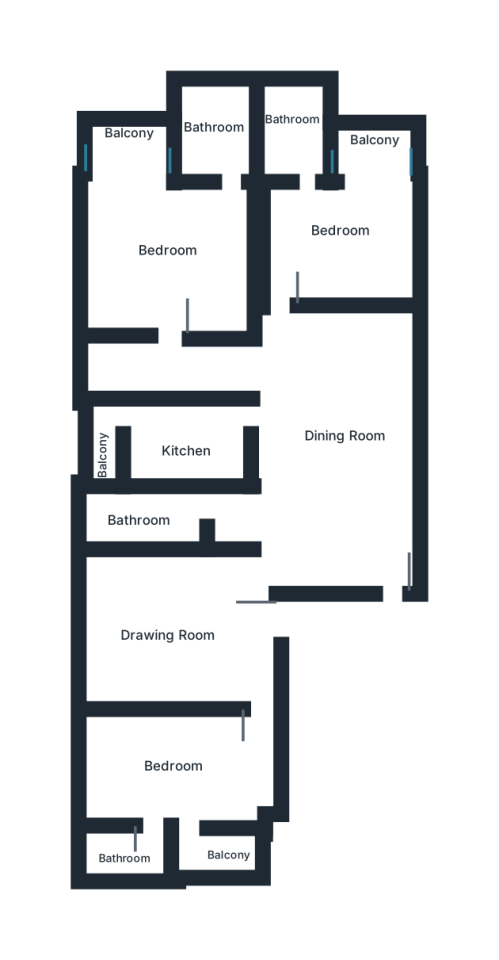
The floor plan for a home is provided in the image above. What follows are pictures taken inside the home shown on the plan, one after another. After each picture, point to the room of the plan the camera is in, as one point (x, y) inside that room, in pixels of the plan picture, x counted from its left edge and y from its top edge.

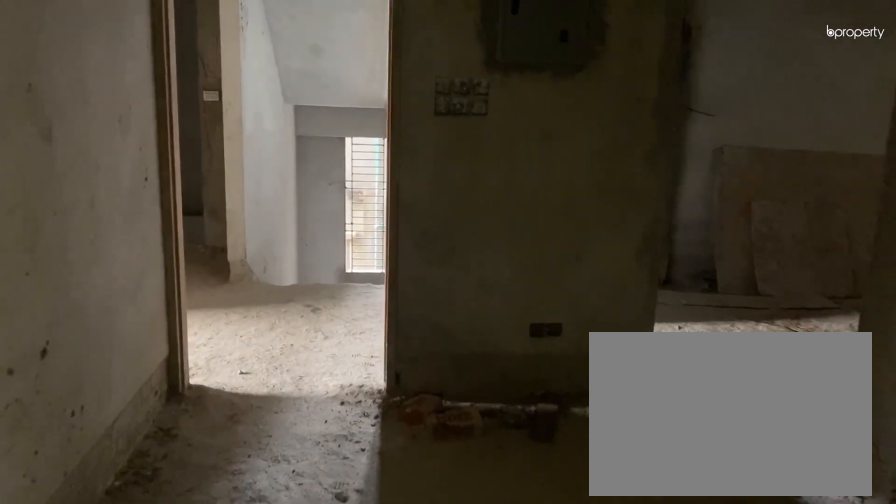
(344, 435)
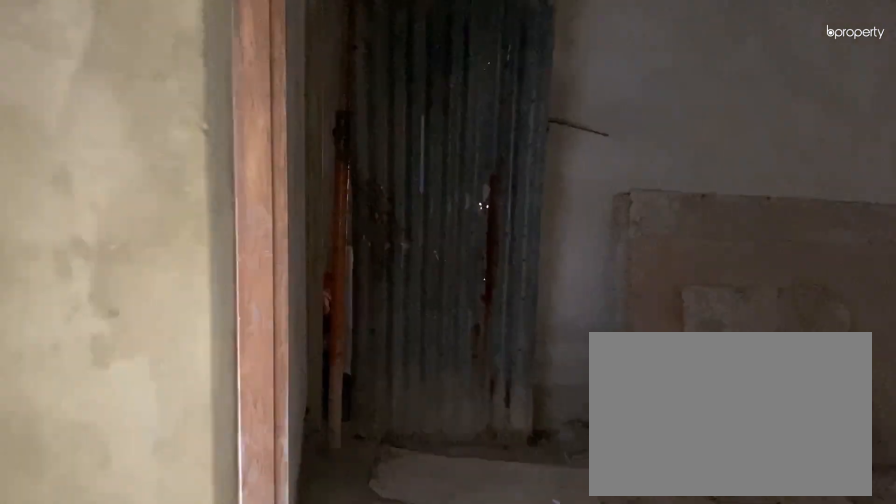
(161, 629)
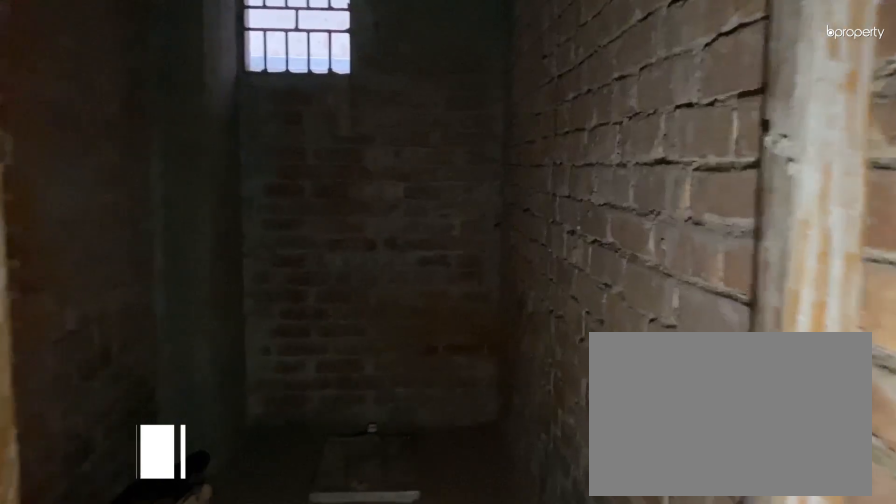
(142, 517)
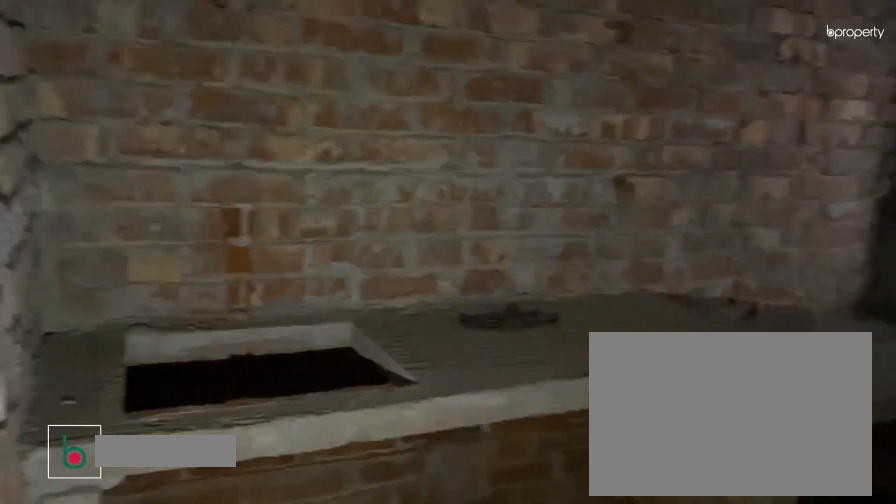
(193, 447)
